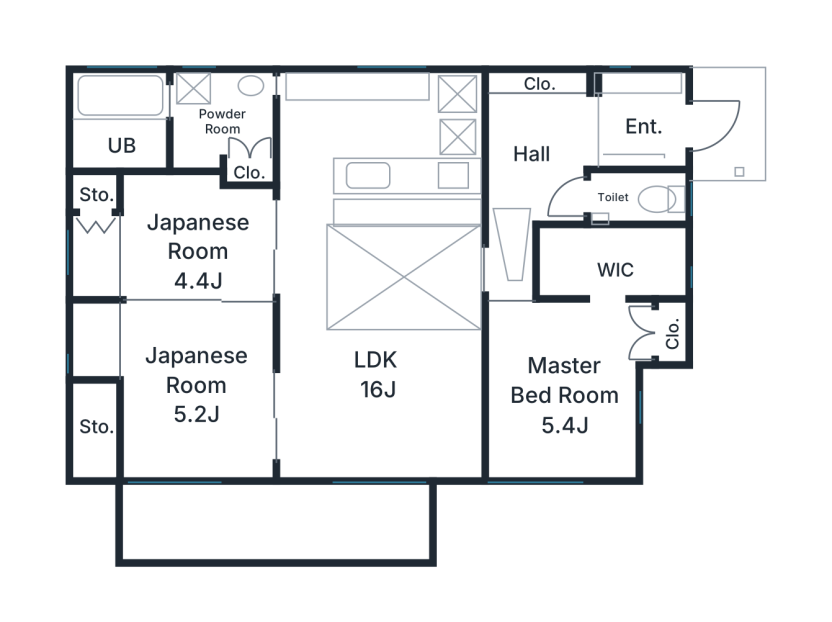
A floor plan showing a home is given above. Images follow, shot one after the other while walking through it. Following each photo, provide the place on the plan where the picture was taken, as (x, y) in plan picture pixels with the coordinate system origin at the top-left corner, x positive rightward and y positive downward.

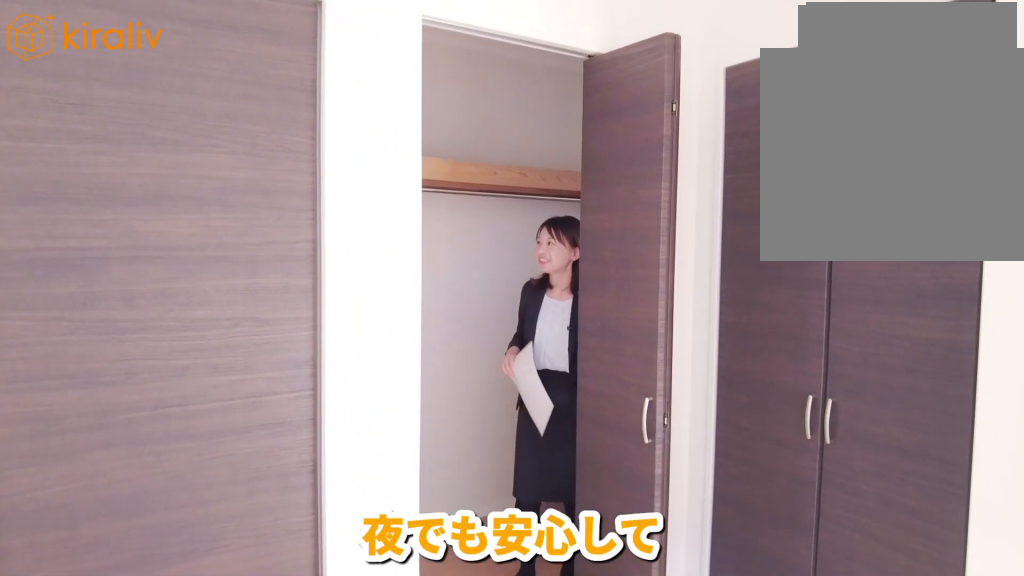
(583, 360)
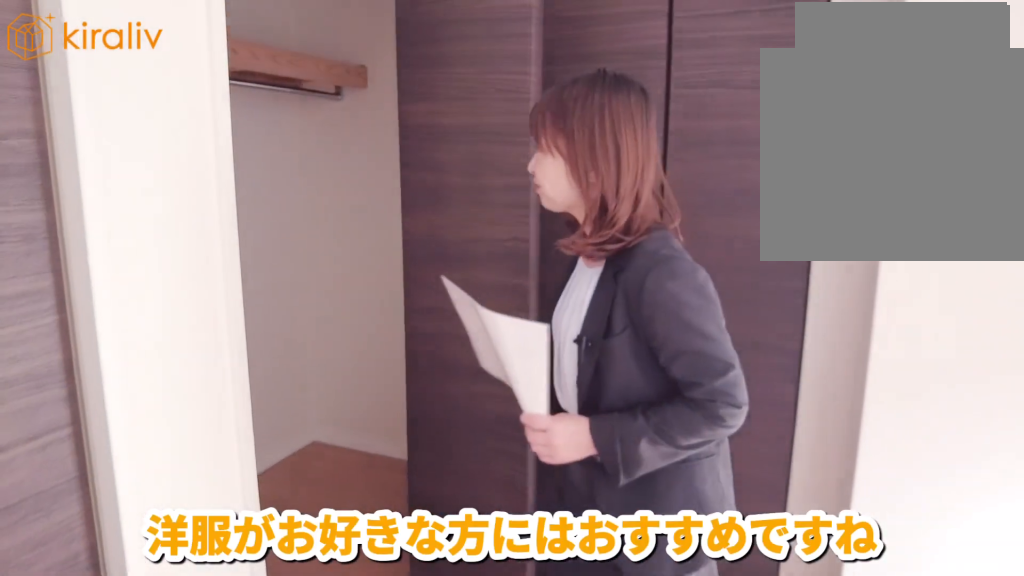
(575, 360)
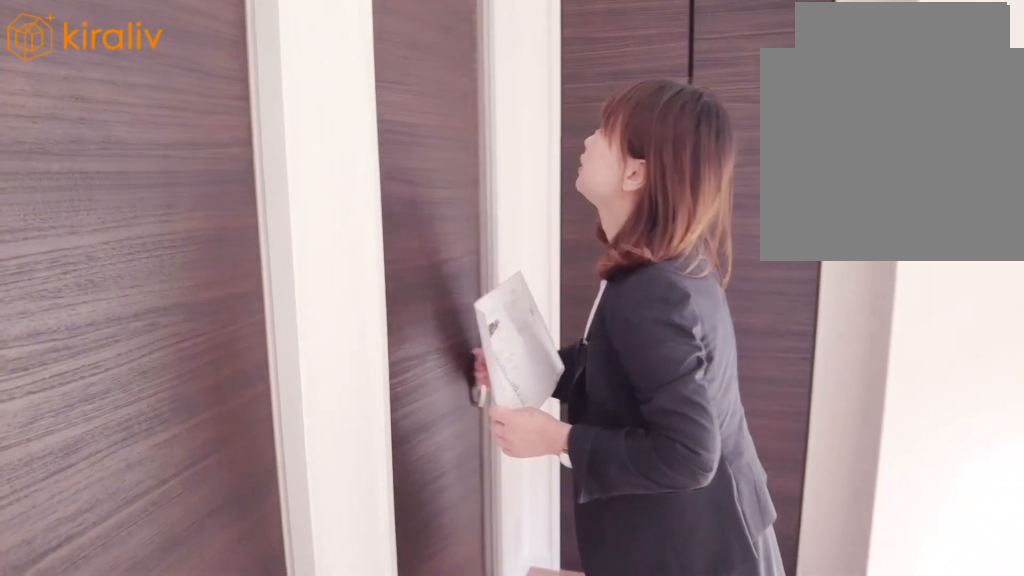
(571, 360)
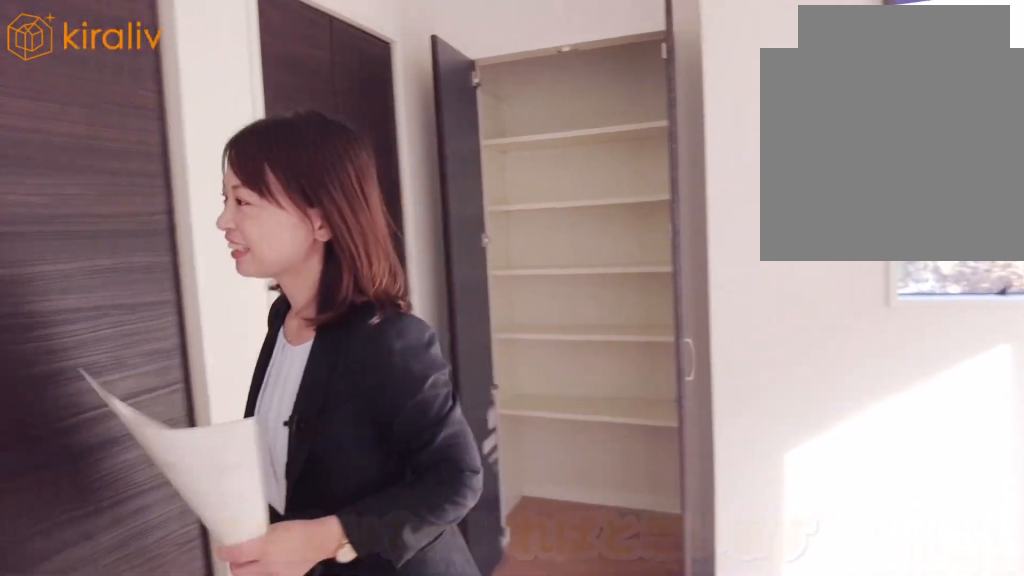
(554, 360)
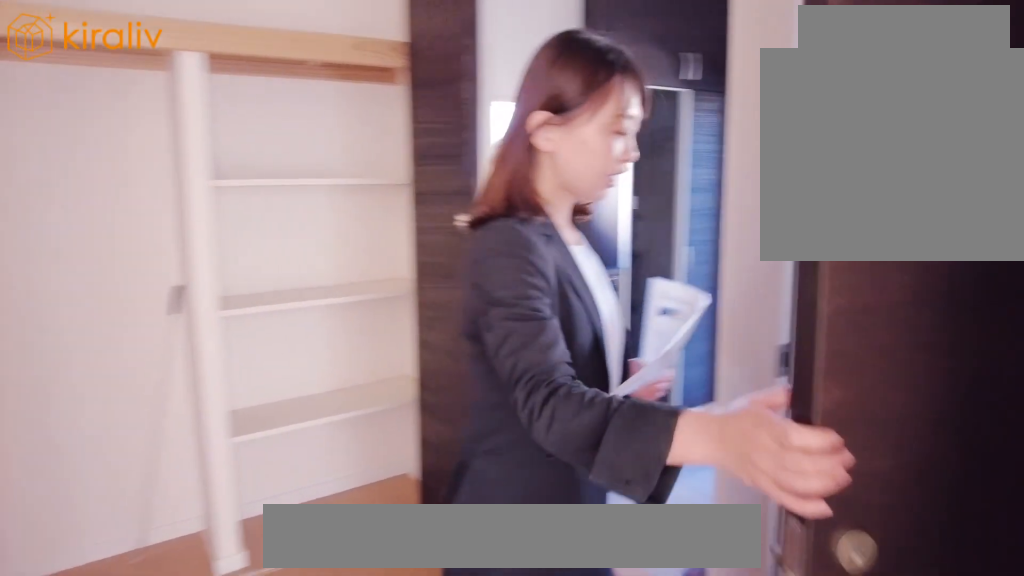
(595, 205)
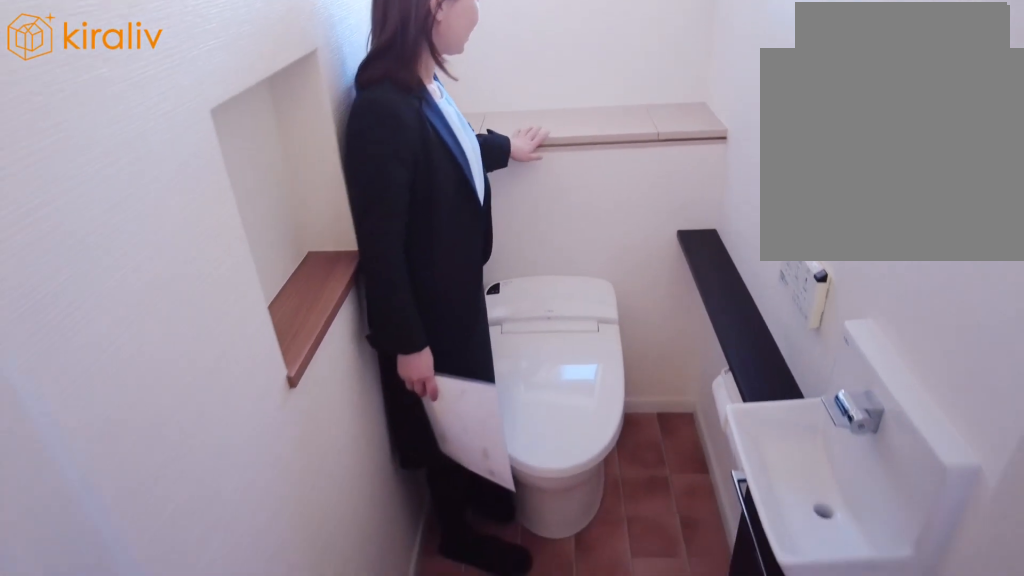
(581, 211)
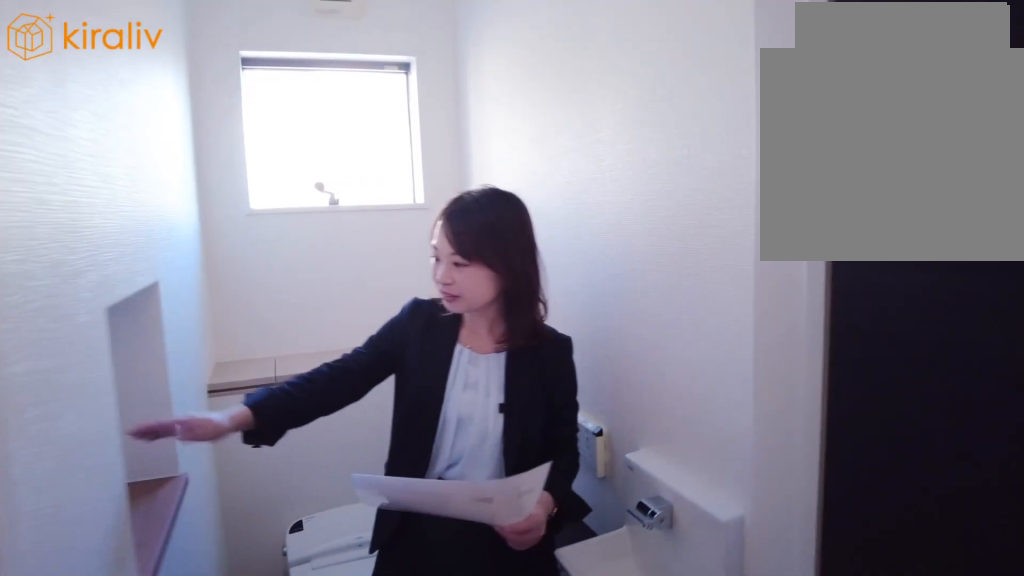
(571, 209)
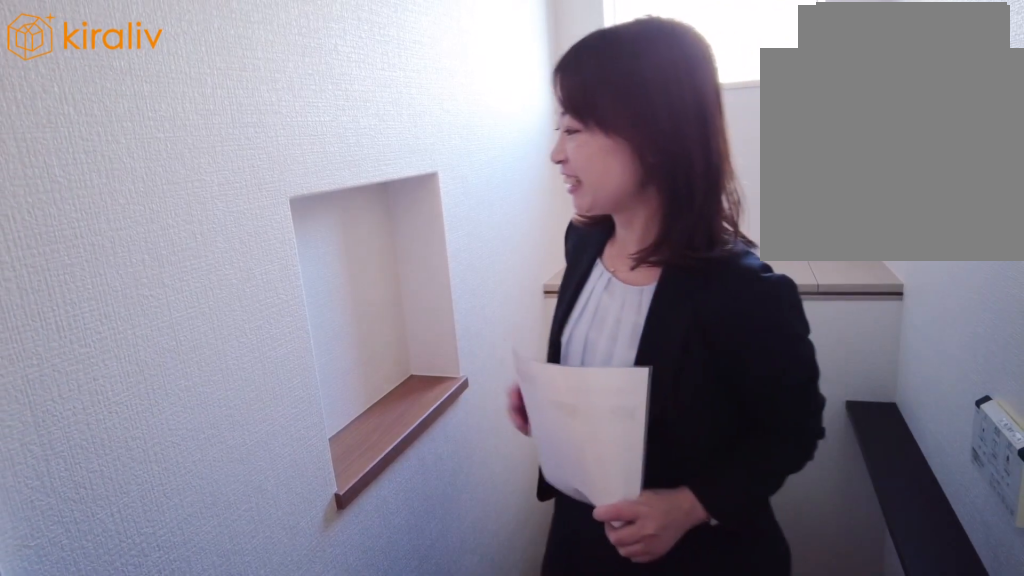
(564, 209)
